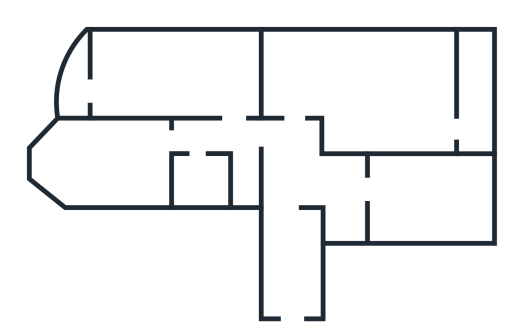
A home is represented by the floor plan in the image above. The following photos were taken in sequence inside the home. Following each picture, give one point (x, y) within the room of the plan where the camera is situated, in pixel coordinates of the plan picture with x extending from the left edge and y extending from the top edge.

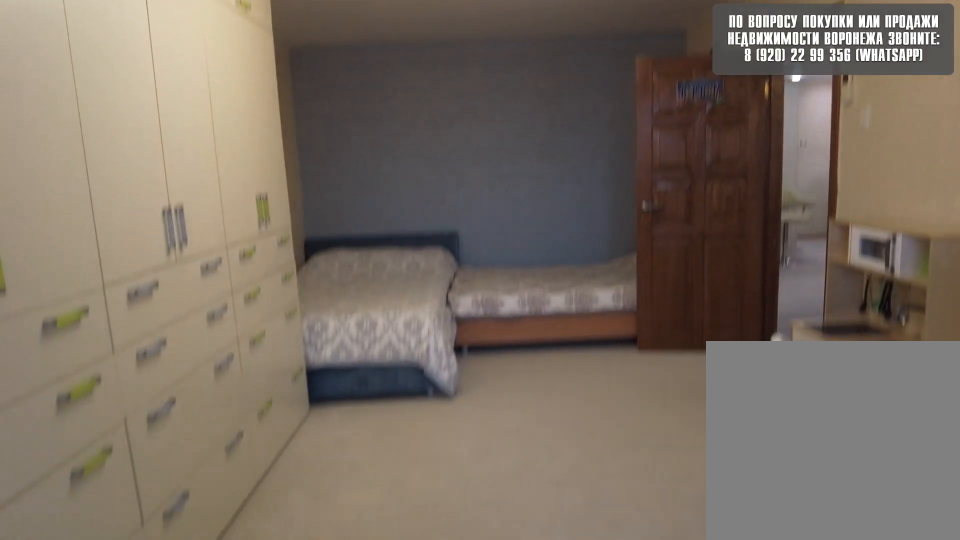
(118, 89)
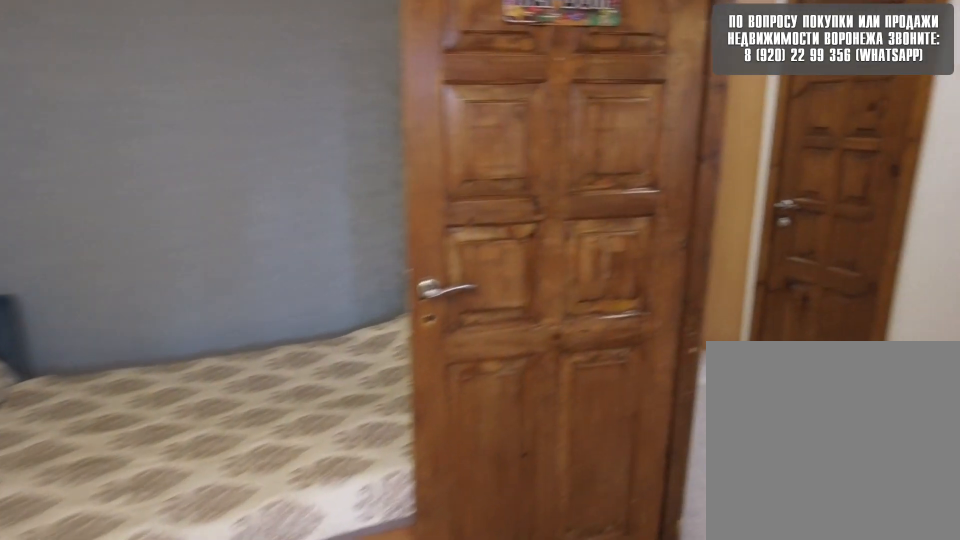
(194, 99)
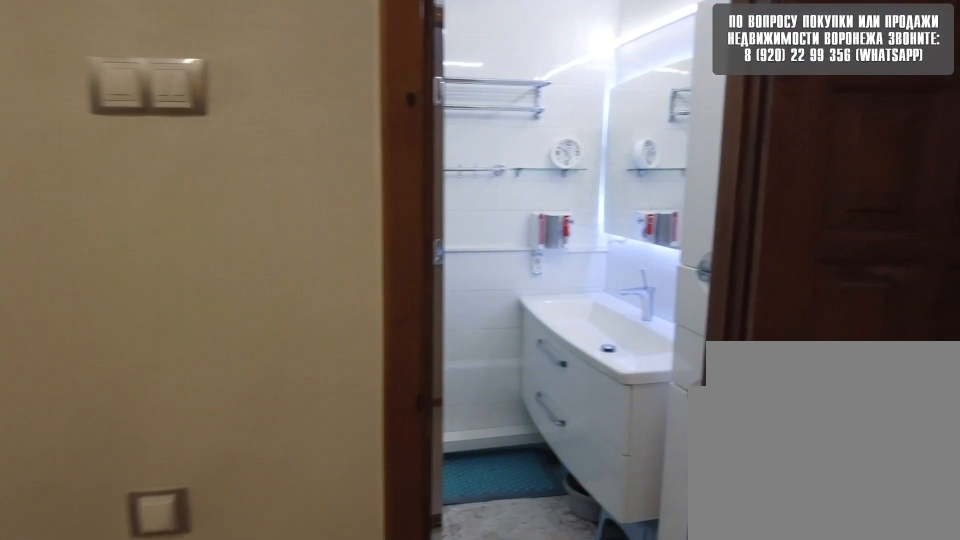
(244, 127)
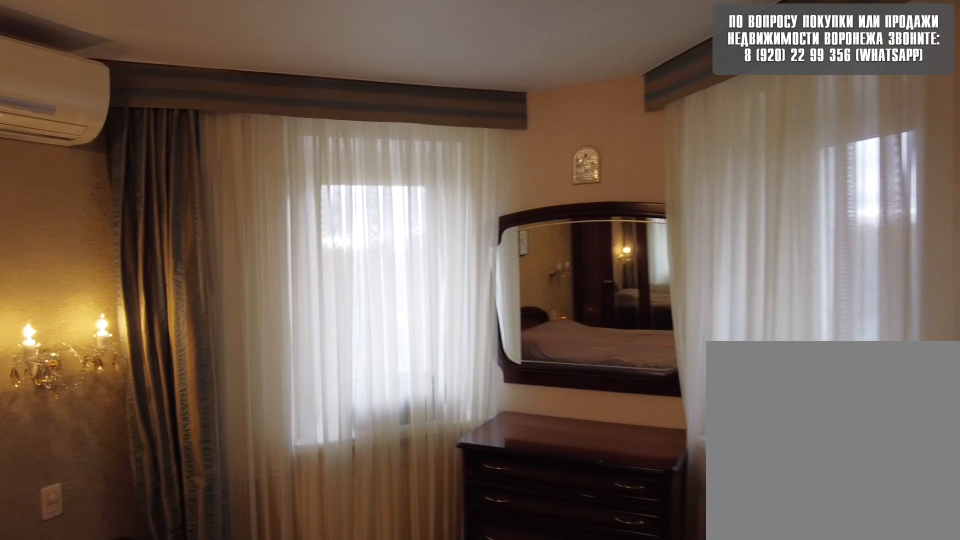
(118, 158)
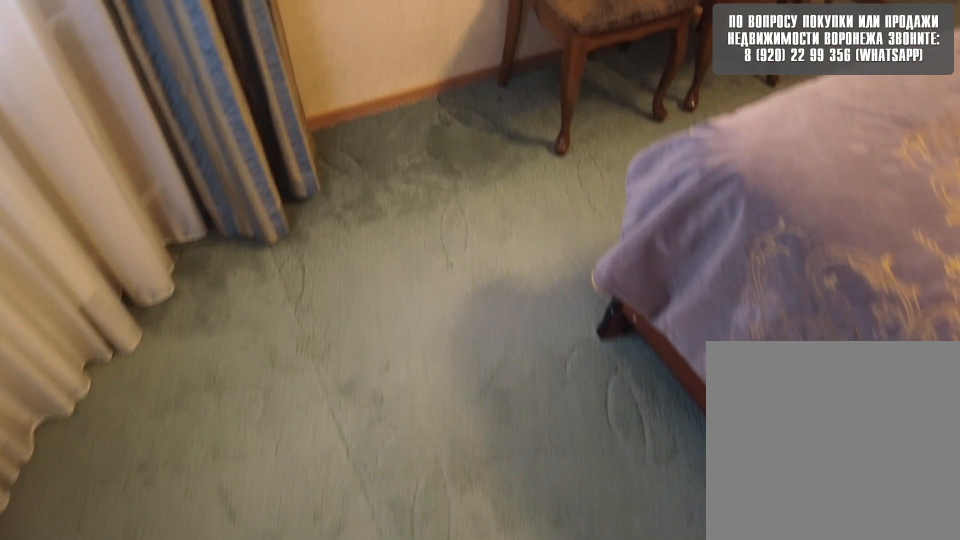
(118, 158)
